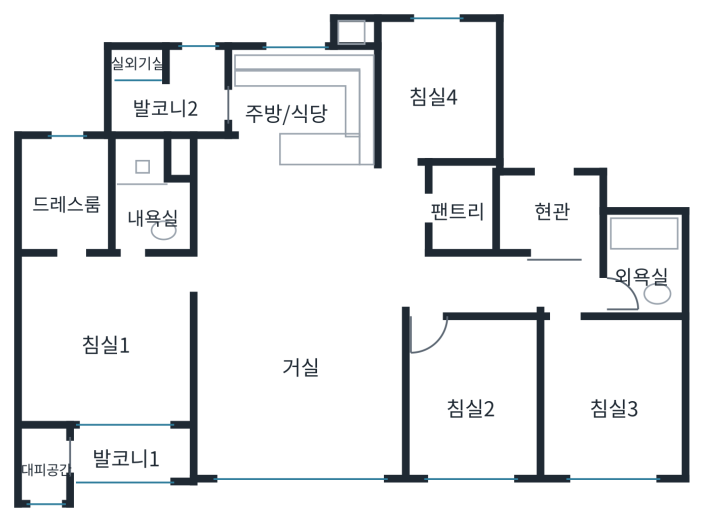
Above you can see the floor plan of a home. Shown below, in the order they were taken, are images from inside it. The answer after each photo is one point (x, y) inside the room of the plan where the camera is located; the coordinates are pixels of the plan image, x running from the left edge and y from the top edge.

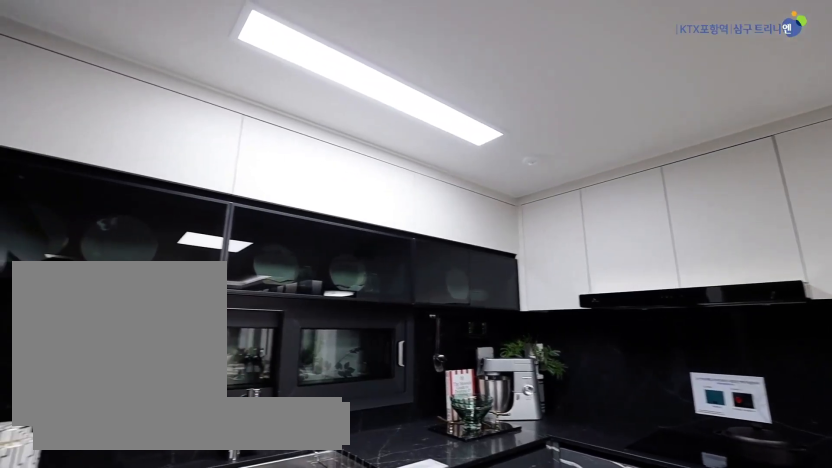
(284, 154)
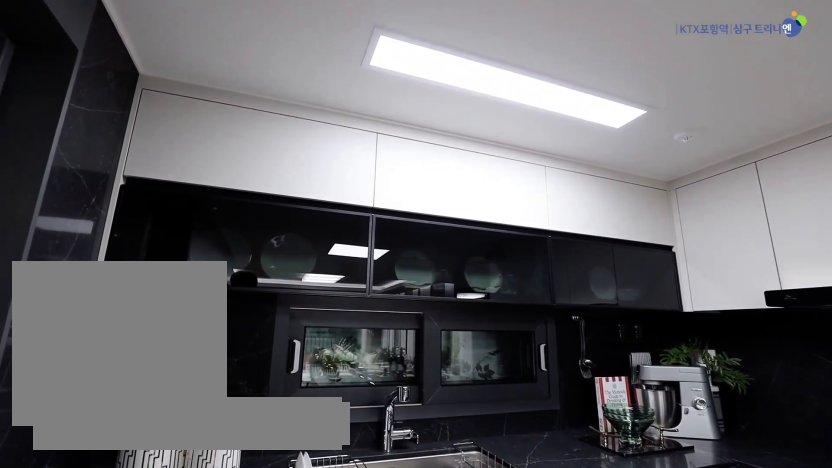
(284, 154)
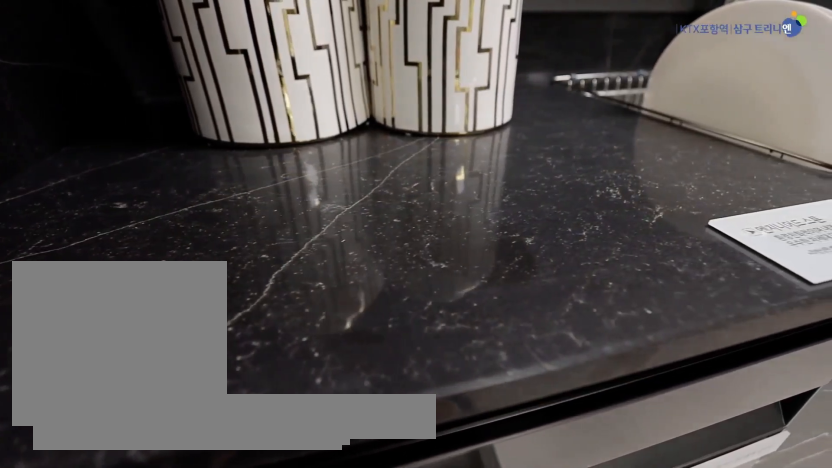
(284, 154)
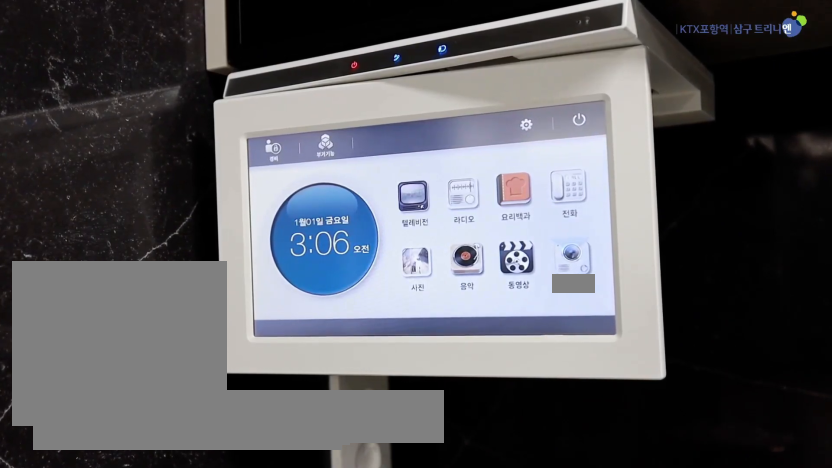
(284, 154)
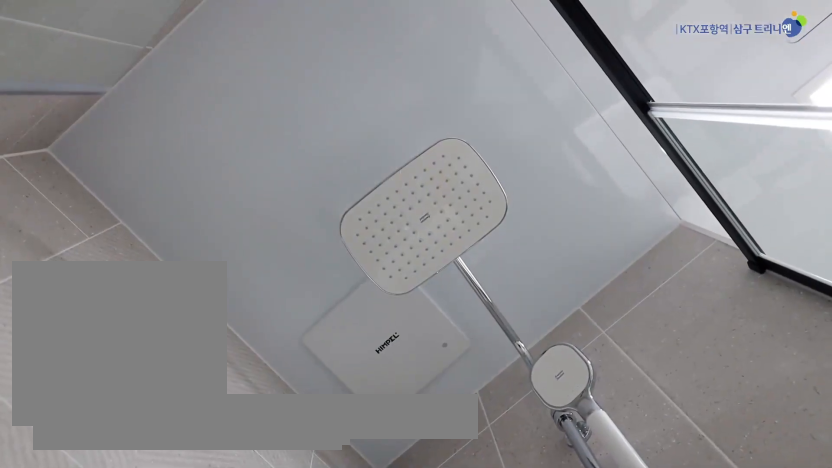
(148, 197)
